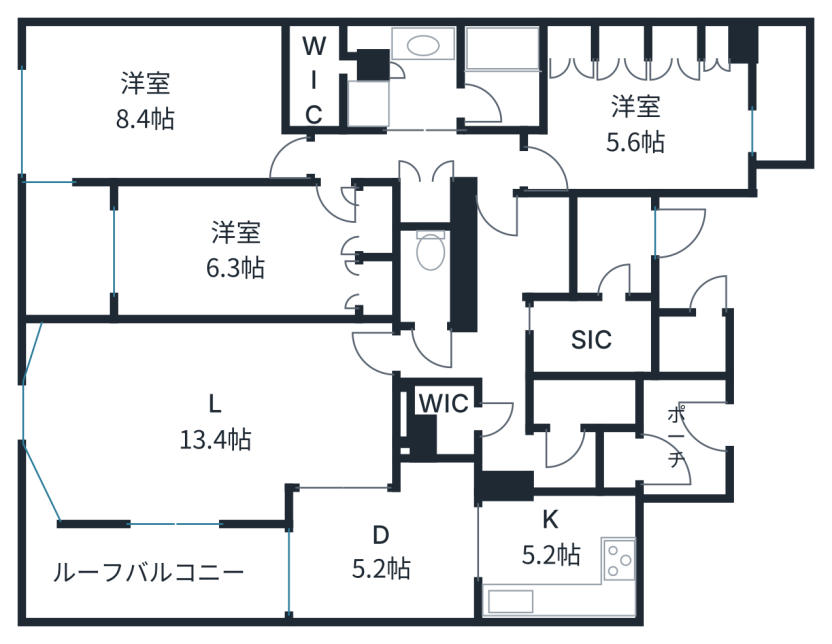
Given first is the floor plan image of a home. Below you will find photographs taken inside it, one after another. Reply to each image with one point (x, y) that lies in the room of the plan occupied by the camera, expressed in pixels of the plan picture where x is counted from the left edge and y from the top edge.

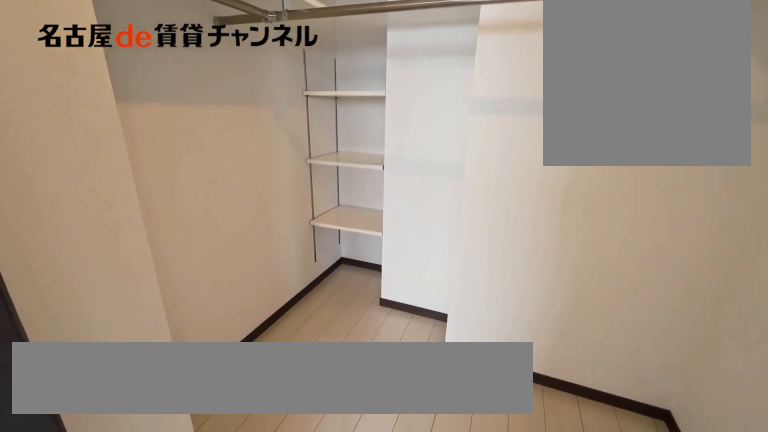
(325, 71)
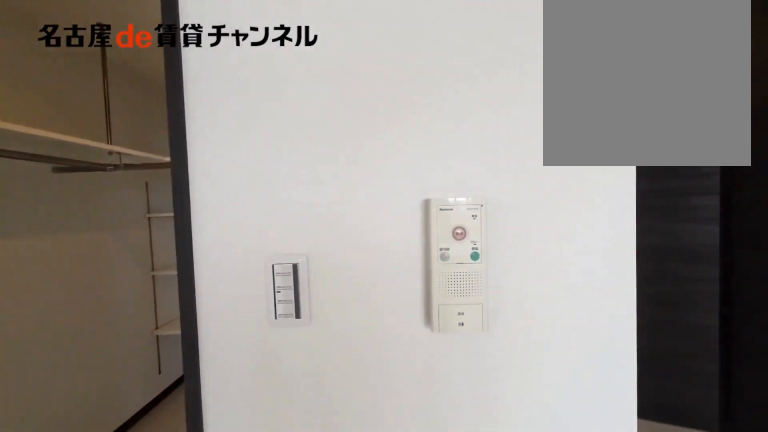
(162, 105)
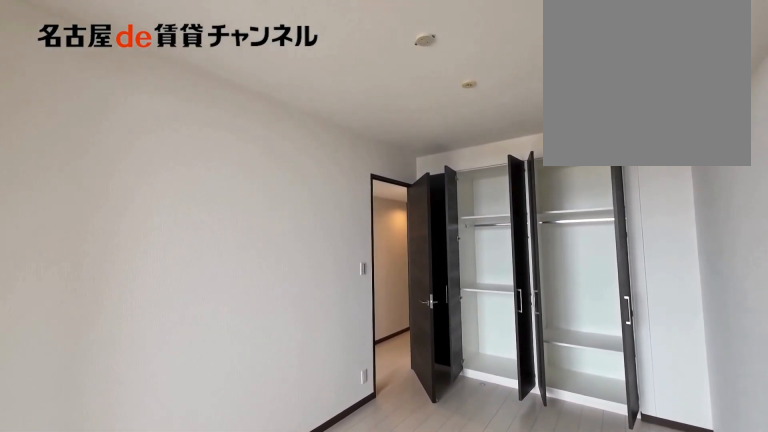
(253, 250)
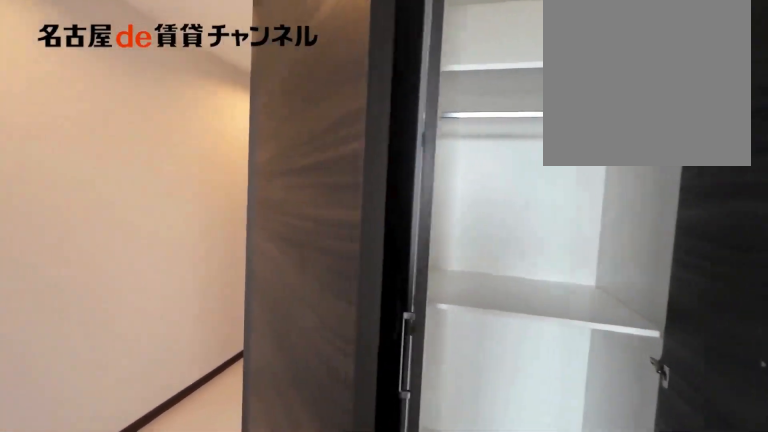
(253, 250)
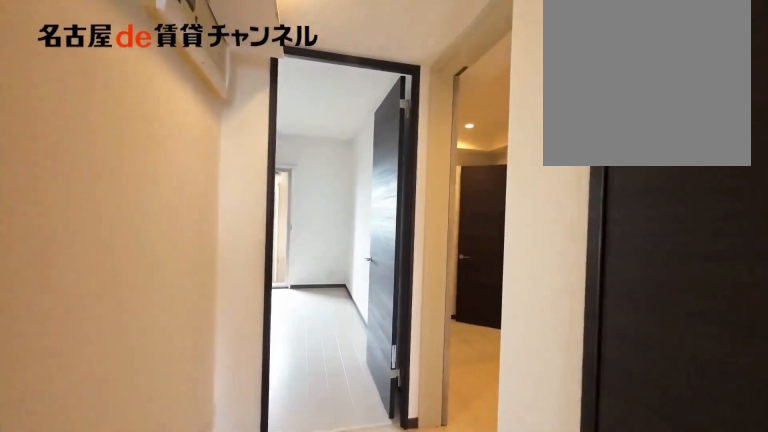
(421, 158)
